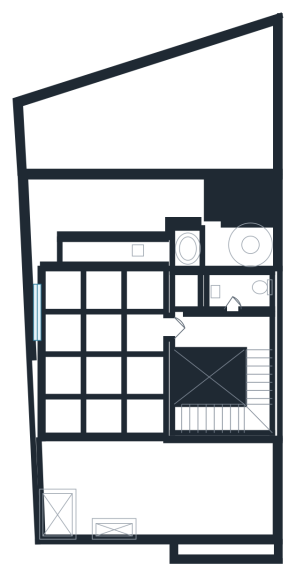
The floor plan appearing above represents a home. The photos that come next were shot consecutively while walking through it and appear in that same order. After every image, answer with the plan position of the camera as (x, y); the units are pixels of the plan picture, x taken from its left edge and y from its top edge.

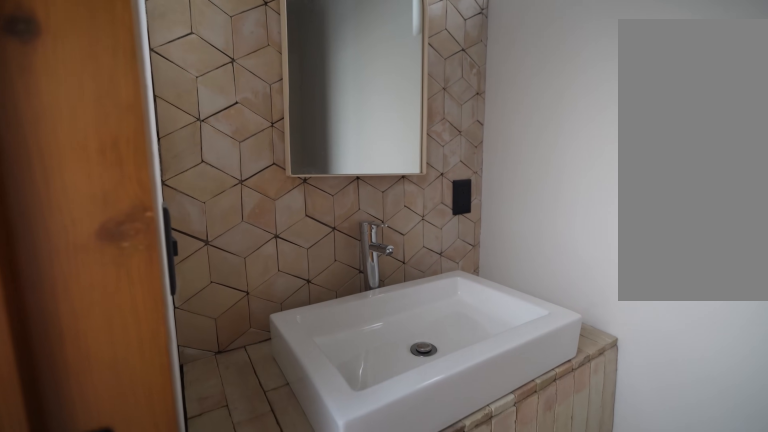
(229, 296)
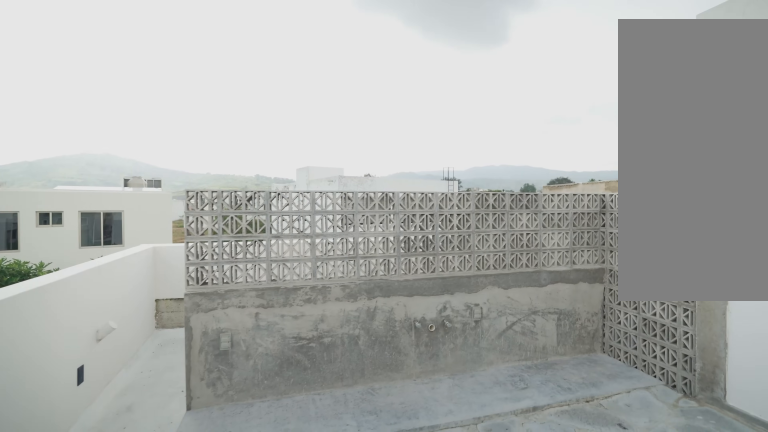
(73, 336)
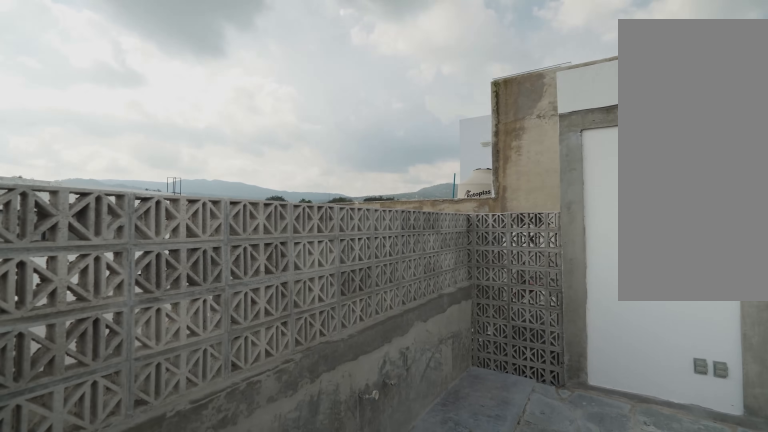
(54, 303)
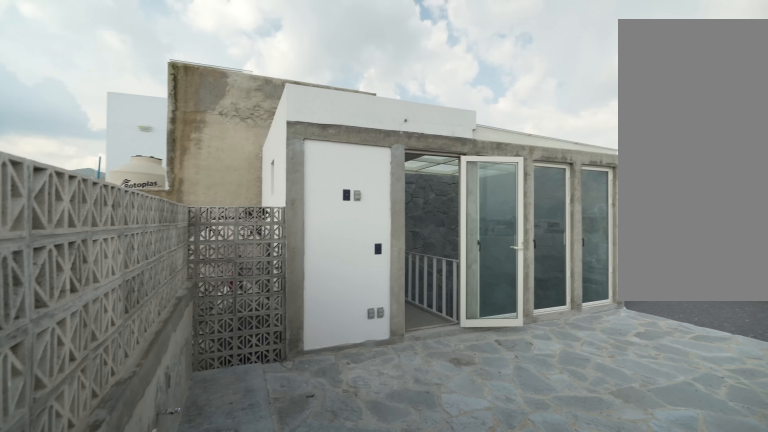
(70, 278)
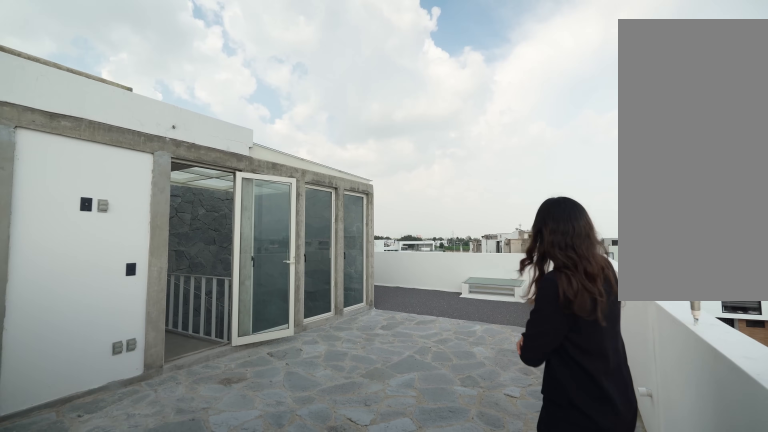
(70, 278)
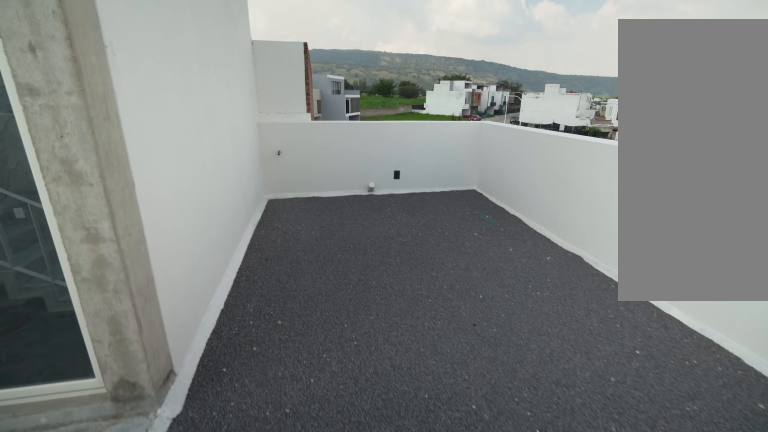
(75, 457)
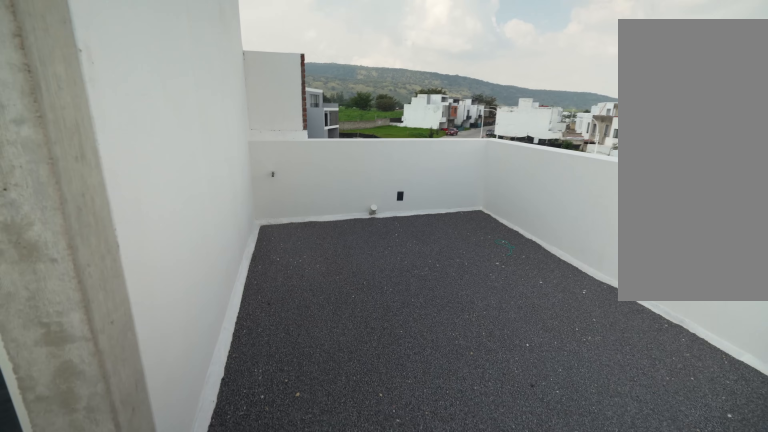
(136, 446)
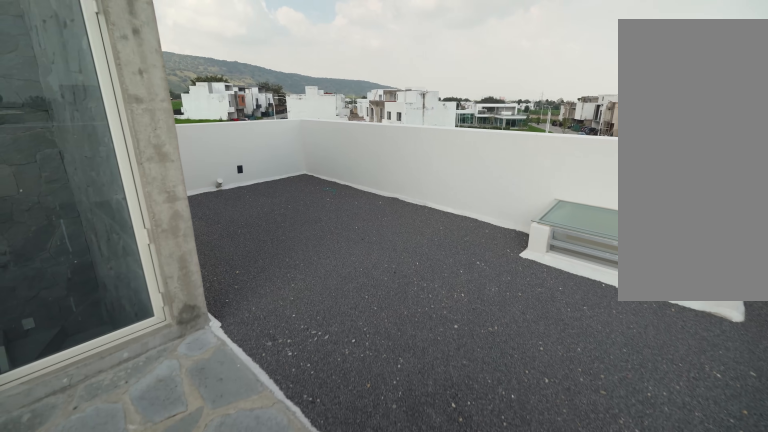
(149, 453)
